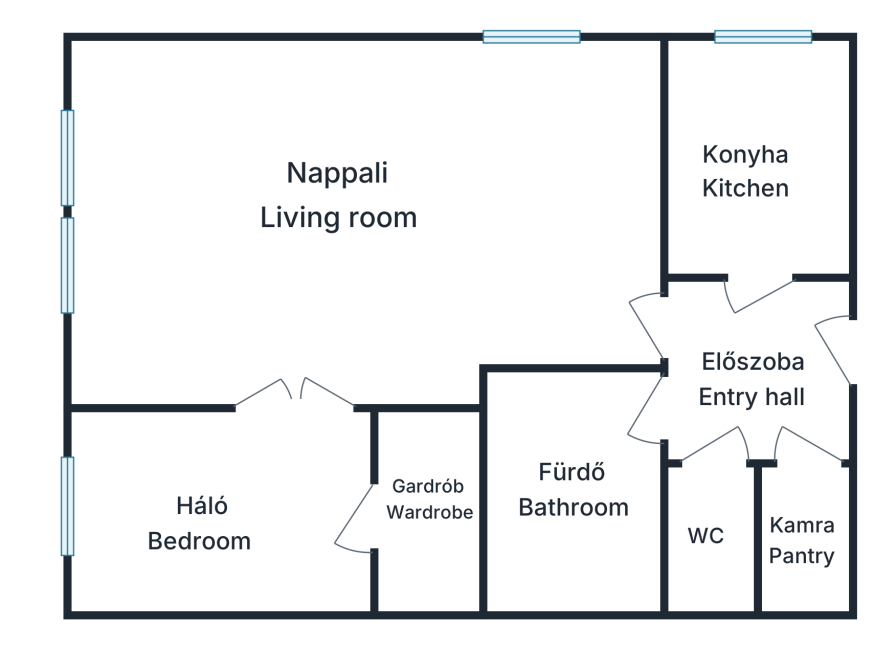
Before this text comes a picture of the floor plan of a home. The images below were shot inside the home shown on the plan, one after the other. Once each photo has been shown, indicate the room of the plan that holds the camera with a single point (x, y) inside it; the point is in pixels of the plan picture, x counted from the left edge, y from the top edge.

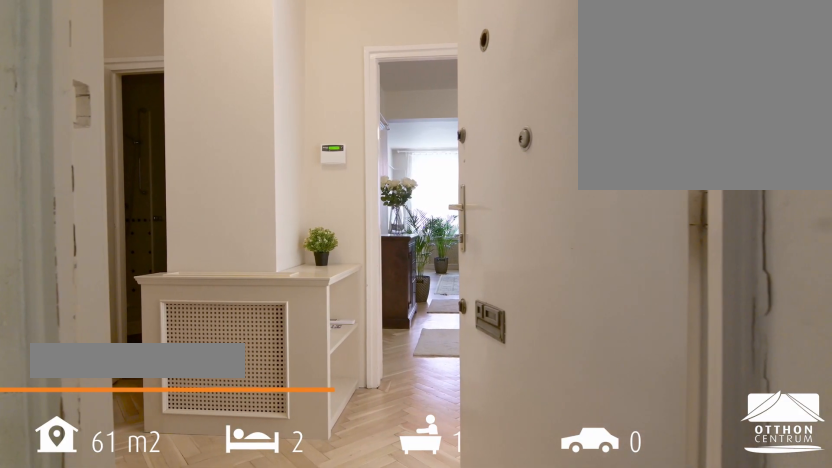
(755, 361)
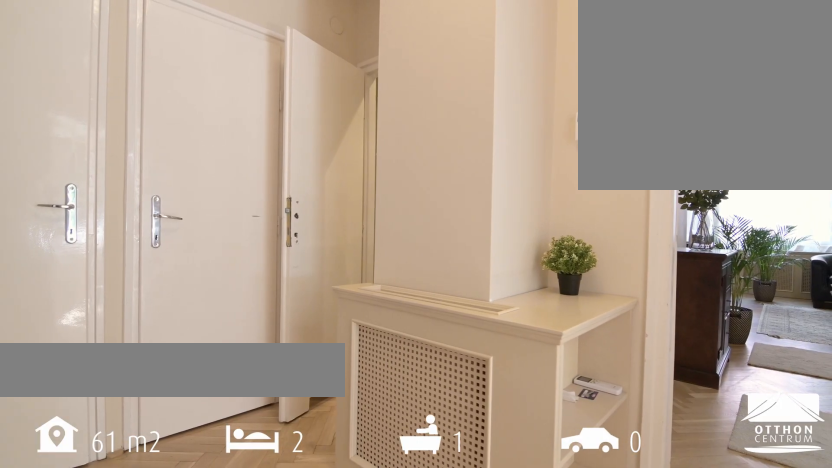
(754, 361)
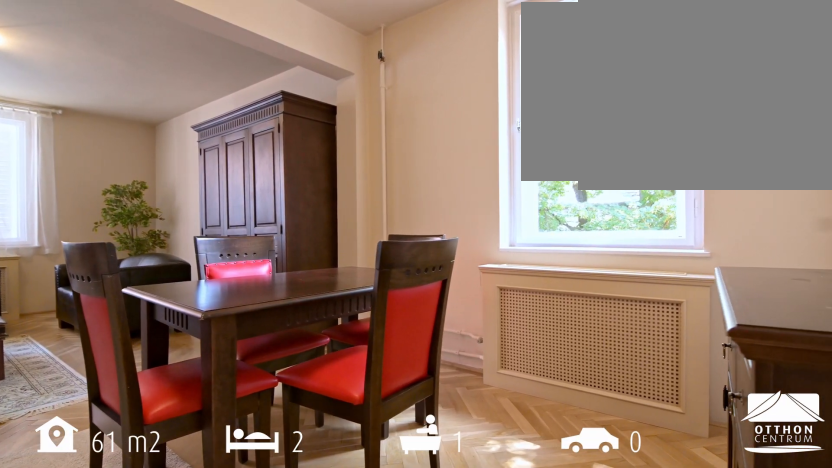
(372, 214)
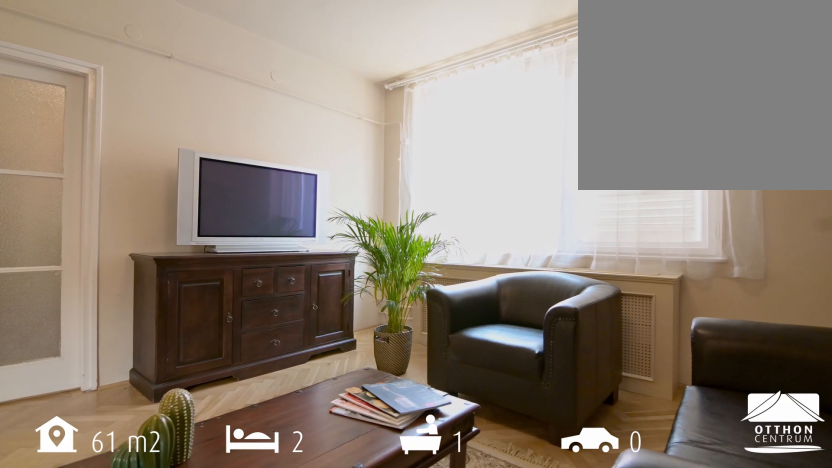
(372, 214)
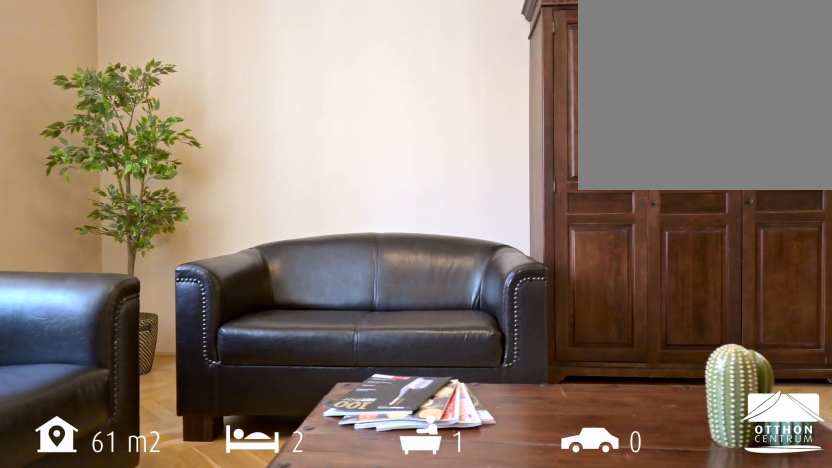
(372, 214)
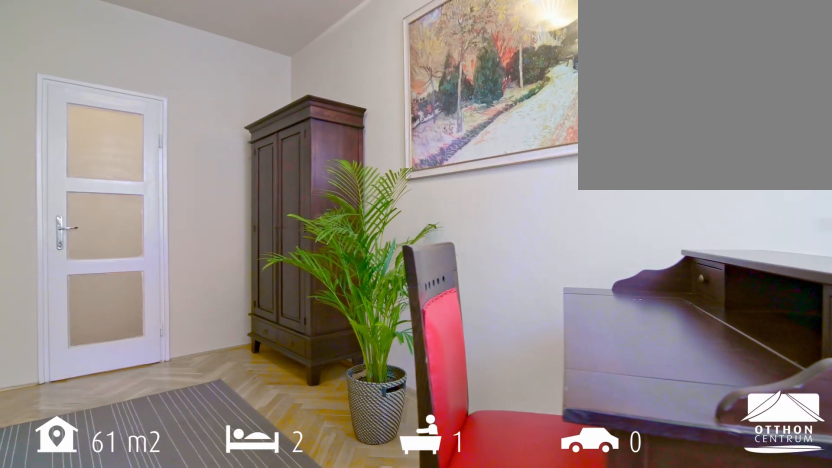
(248, 507)
